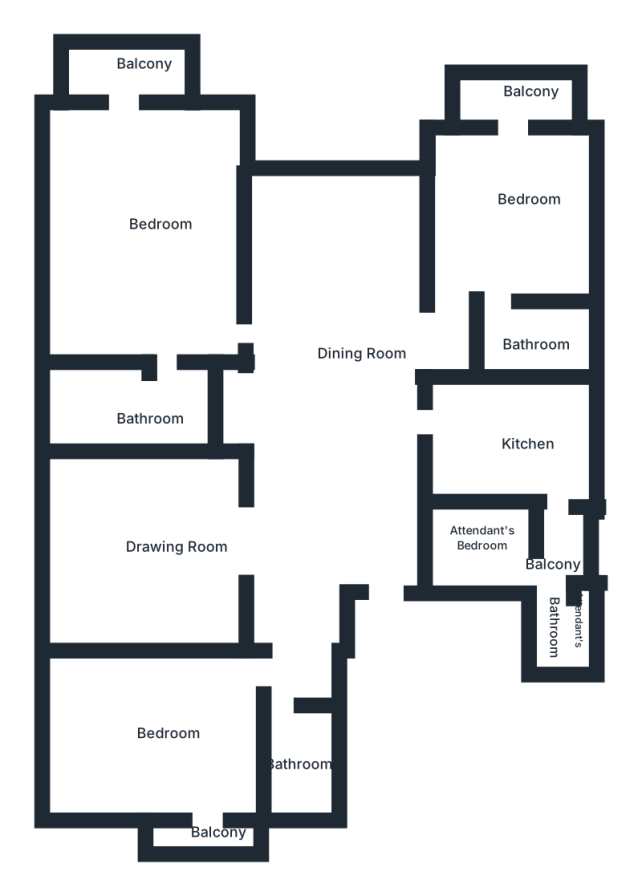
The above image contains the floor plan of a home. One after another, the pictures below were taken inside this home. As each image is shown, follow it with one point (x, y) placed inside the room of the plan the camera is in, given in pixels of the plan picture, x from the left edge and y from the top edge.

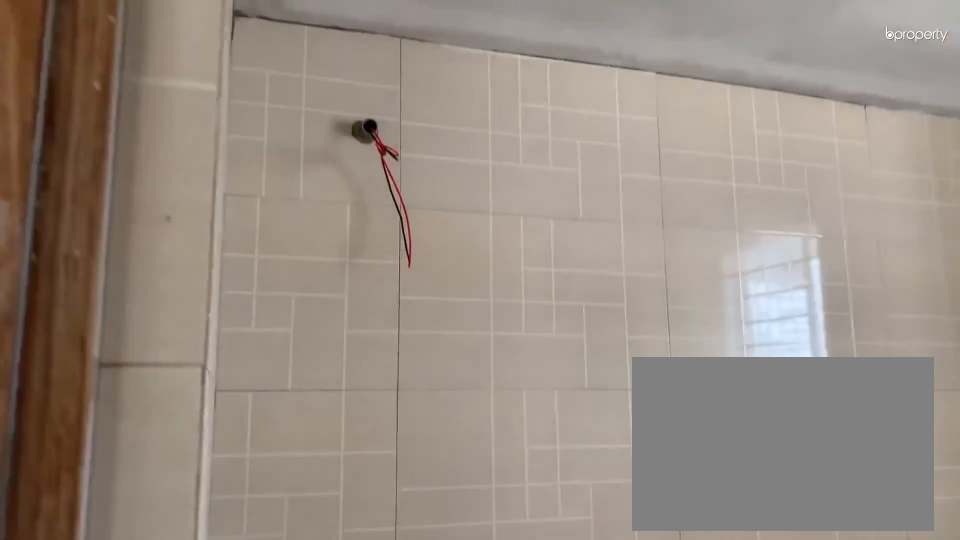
(285, 758)
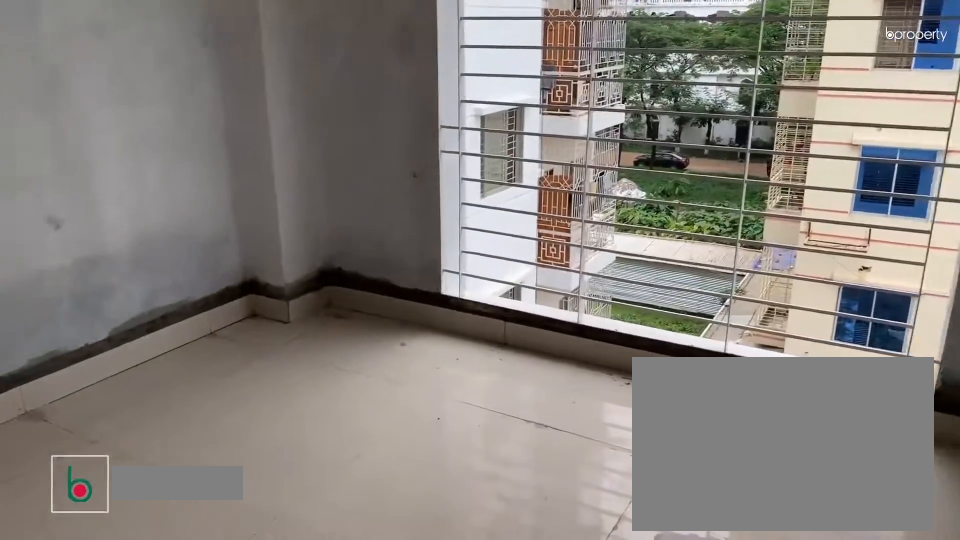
(177, 722)
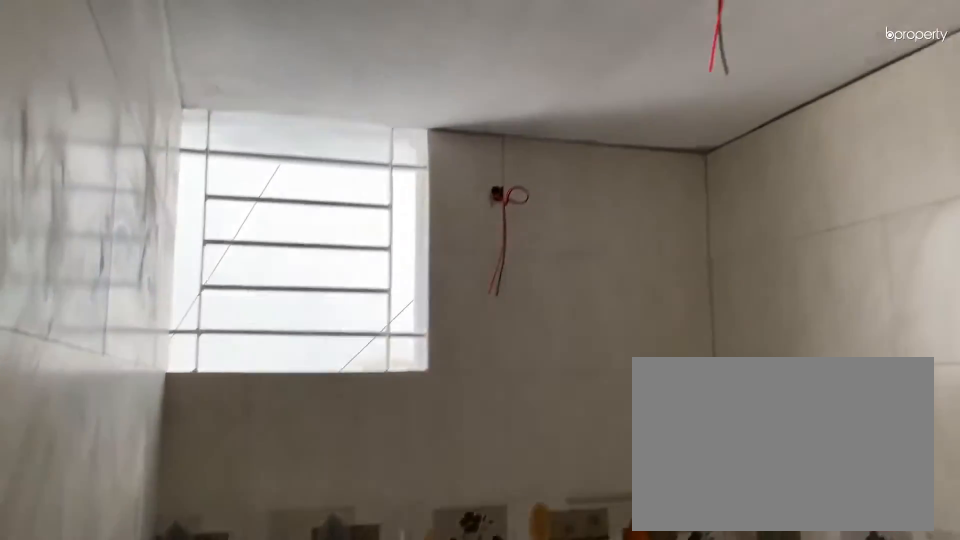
(527, 340)
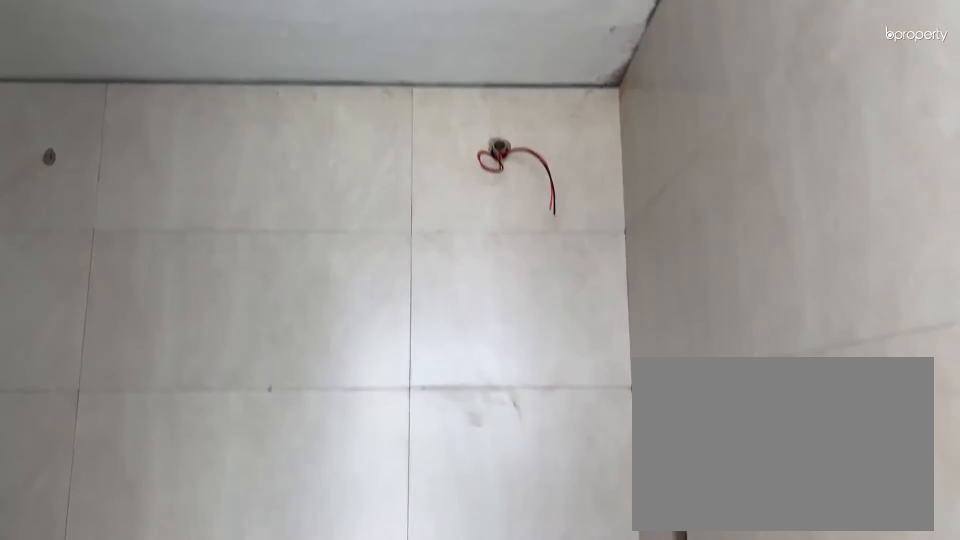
(527, 340)
